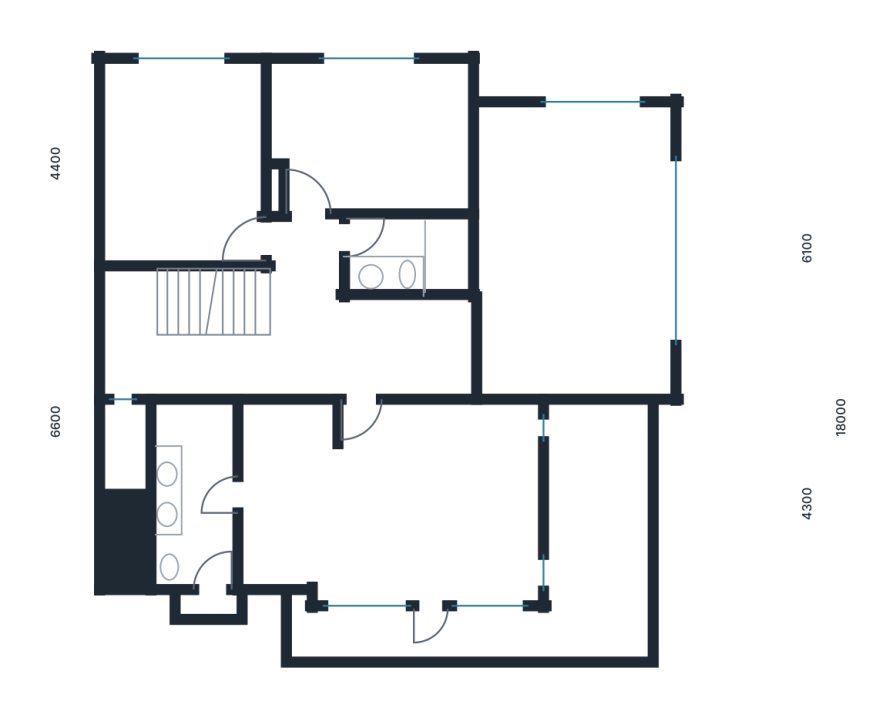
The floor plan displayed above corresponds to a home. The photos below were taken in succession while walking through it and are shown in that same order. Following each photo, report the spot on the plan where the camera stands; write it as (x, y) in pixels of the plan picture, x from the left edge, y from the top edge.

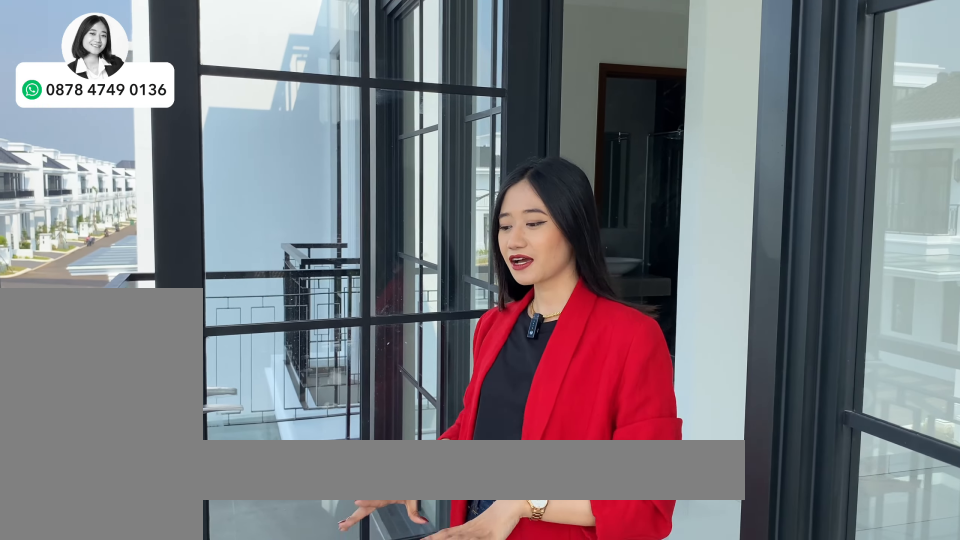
(469, 638)
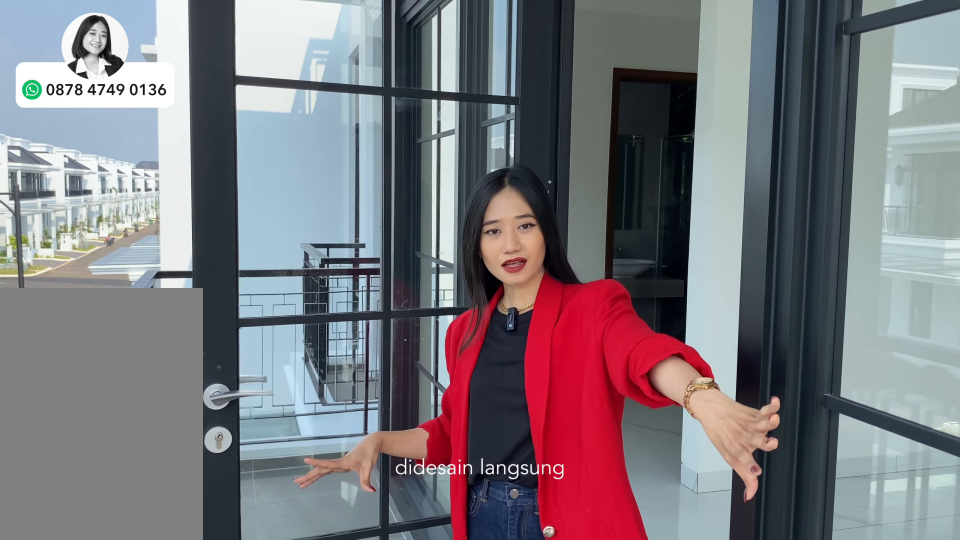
(469, 638)
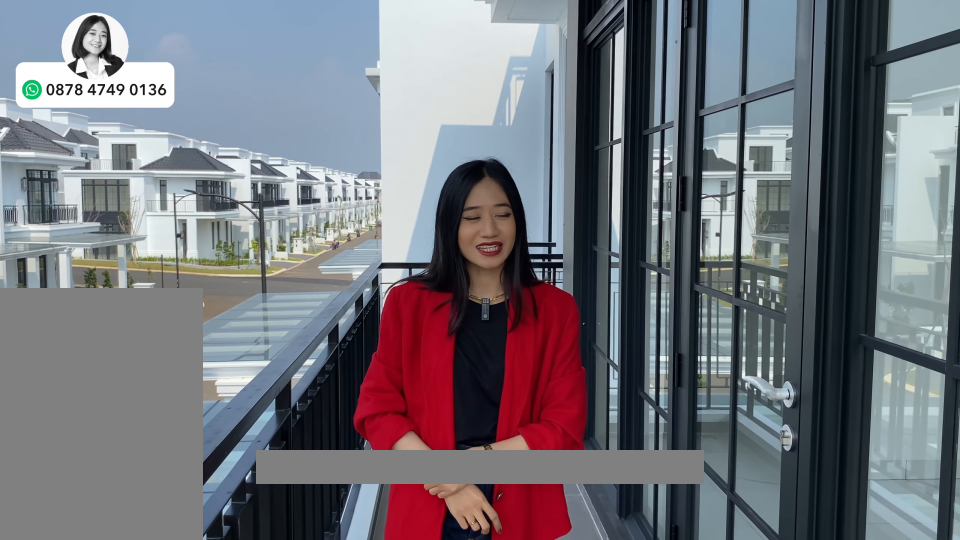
(469, 638)
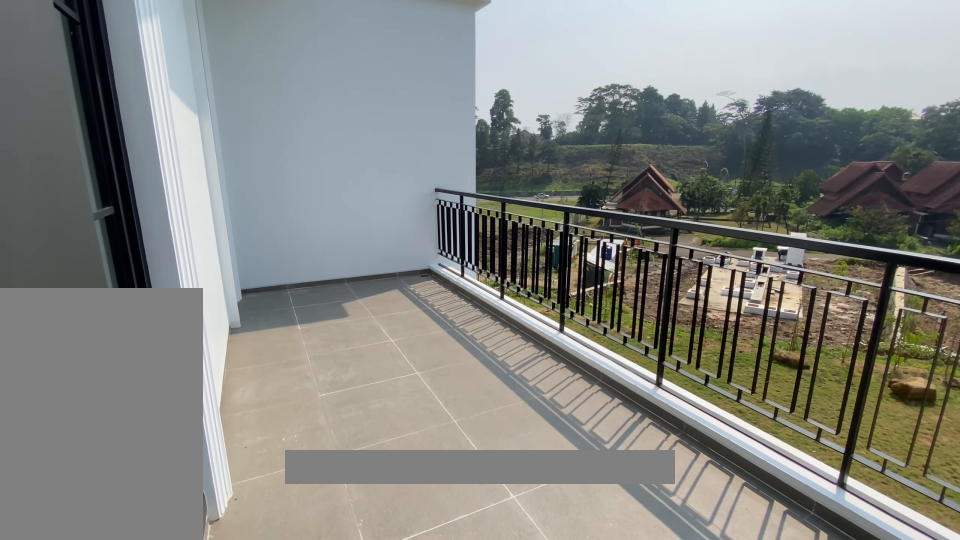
(610, 515)
